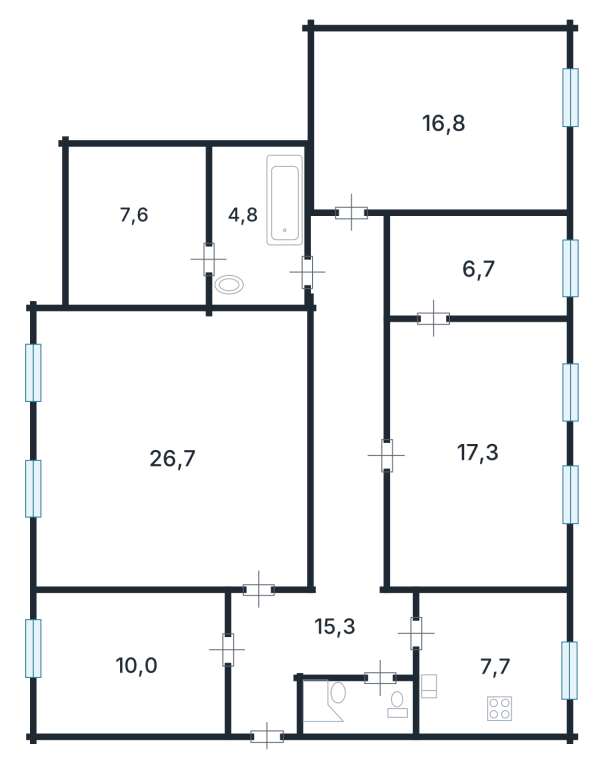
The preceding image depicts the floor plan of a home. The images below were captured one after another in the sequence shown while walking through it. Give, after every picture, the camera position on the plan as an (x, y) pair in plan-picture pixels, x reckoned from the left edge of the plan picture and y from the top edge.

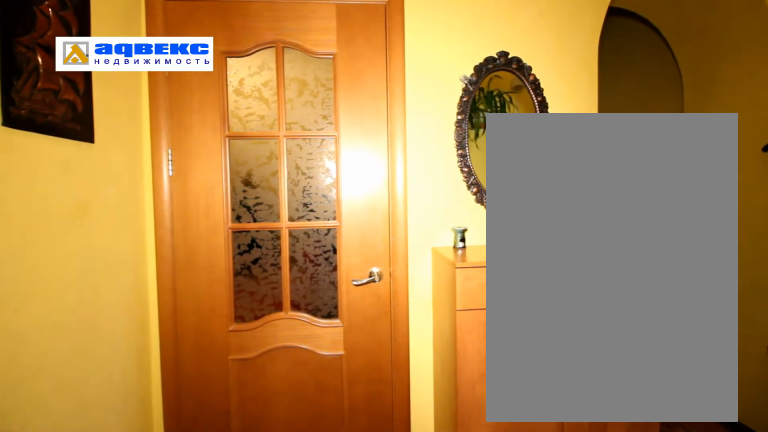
(381, 670)
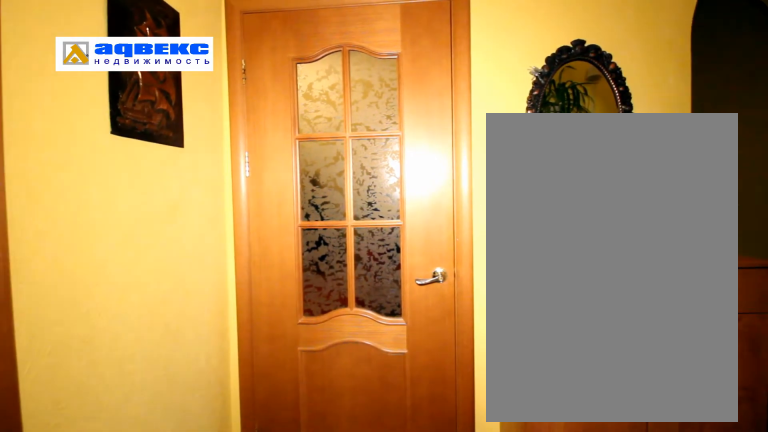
(381, 671)
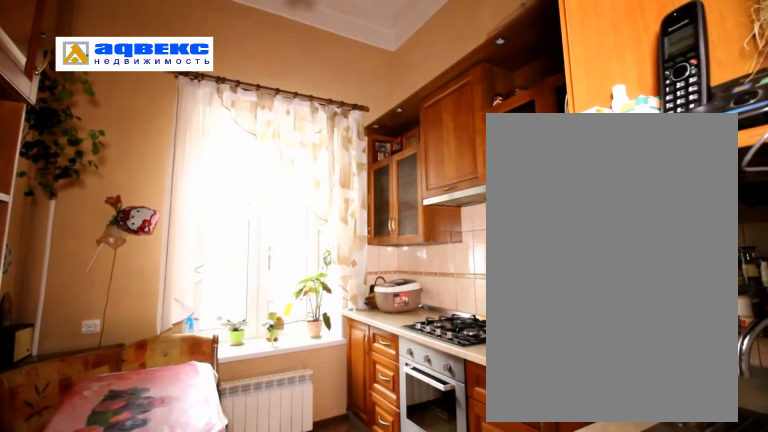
(503, 699)
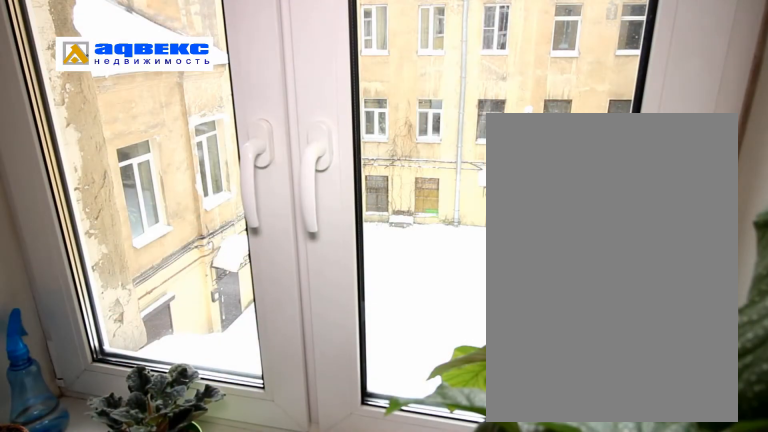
(503, 699)
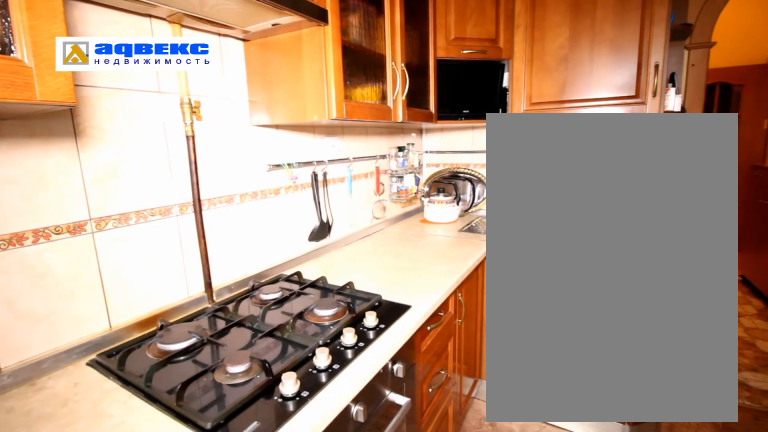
(504, 699)
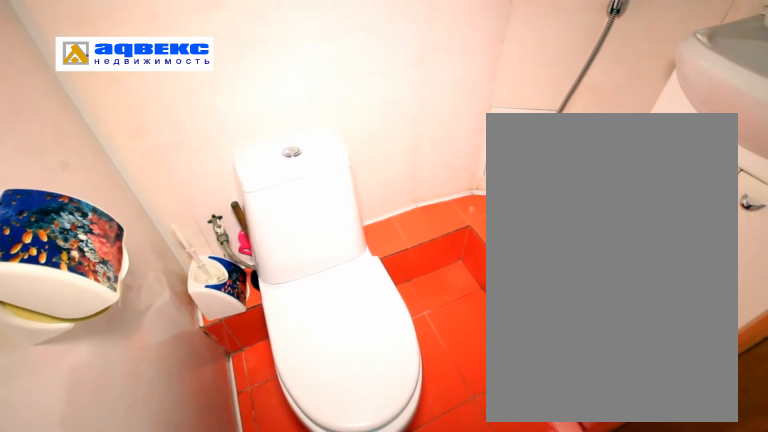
(354, 732)
